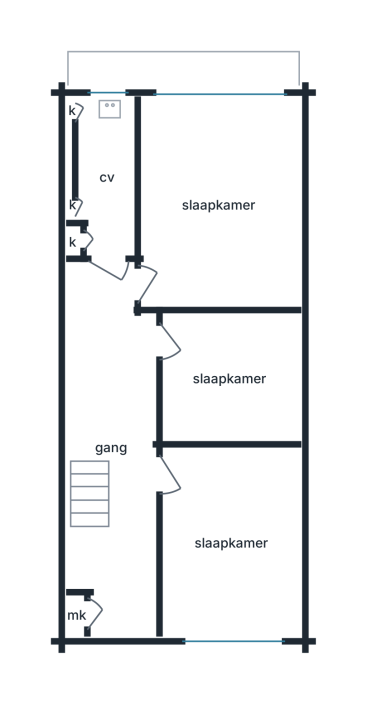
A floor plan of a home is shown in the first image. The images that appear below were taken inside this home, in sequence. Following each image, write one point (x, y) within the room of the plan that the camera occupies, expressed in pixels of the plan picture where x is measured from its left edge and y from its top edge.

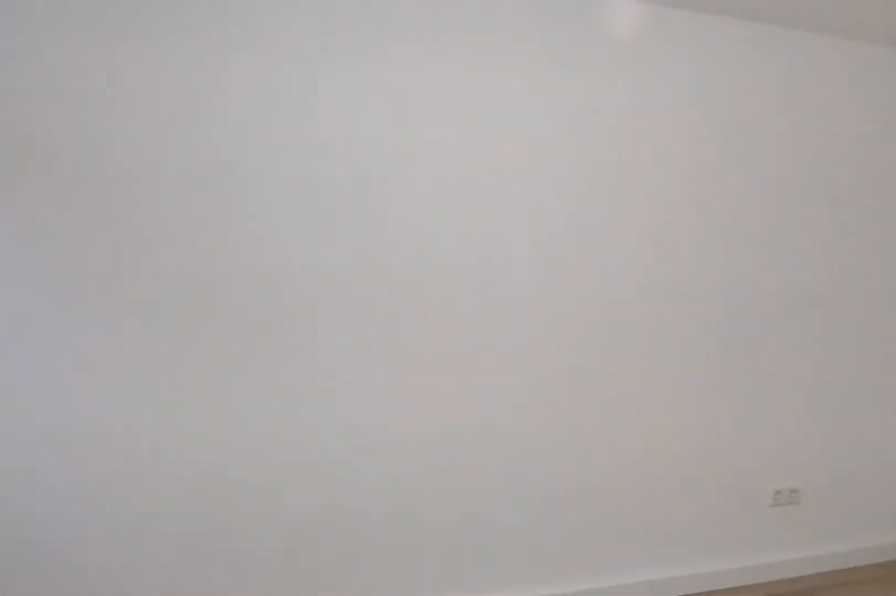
(179, 174)
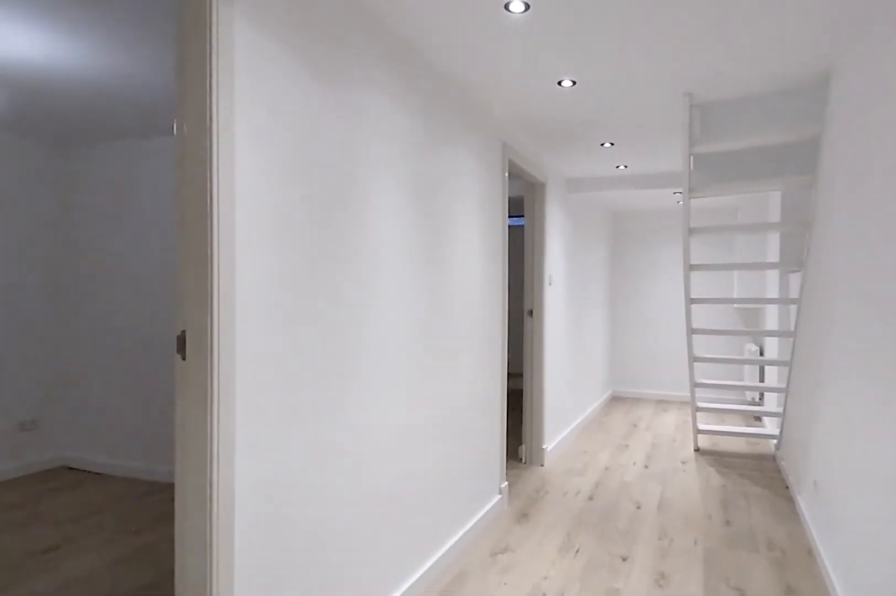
(113, 442)
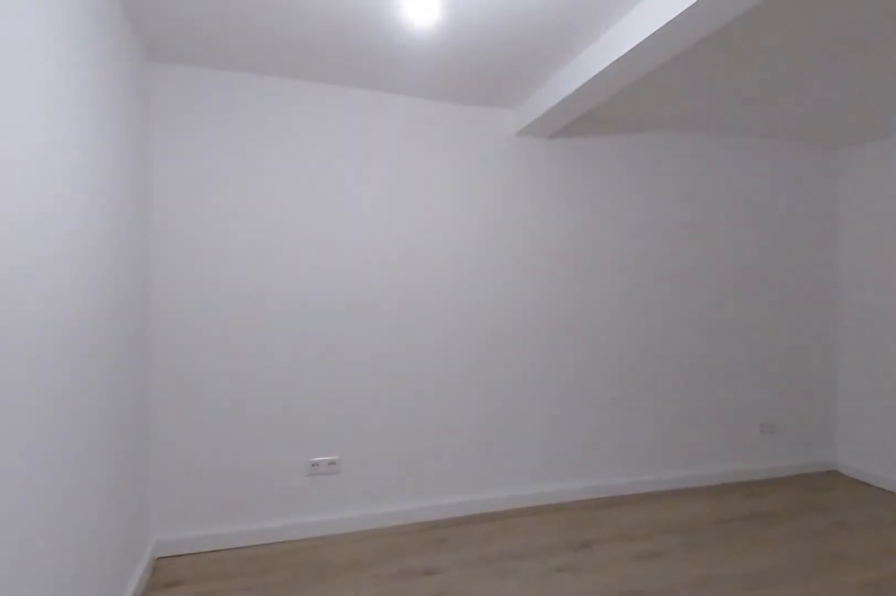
(228, 631)
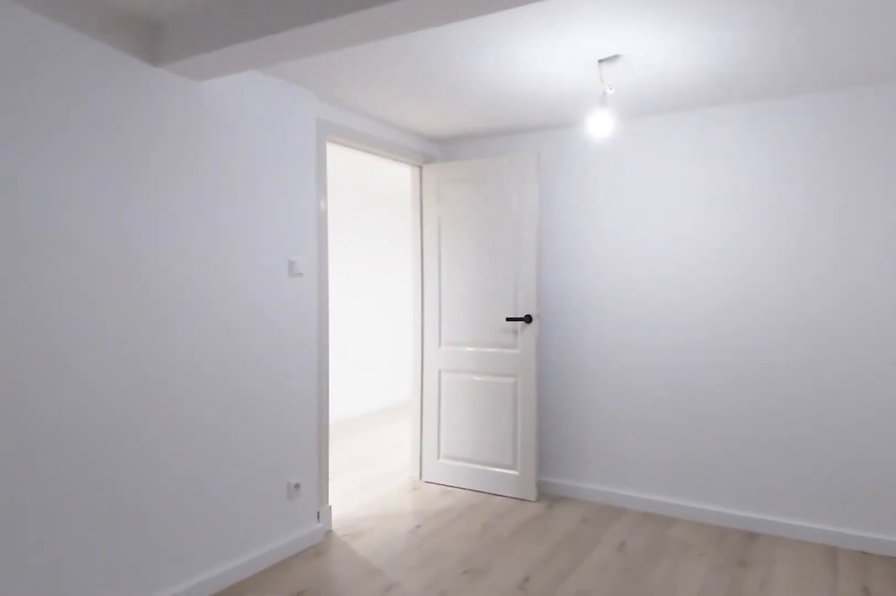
(228, 631)
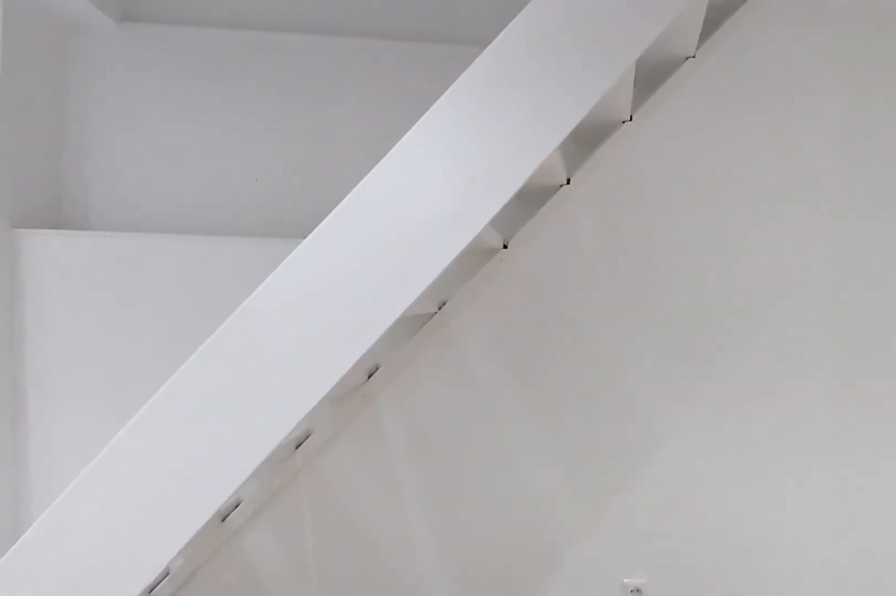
(113, 442)
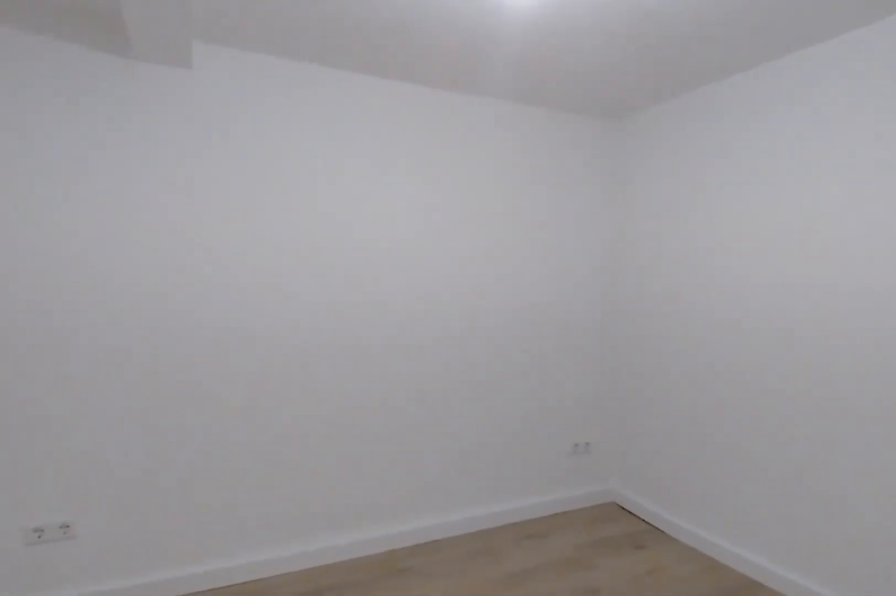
(229, 379)
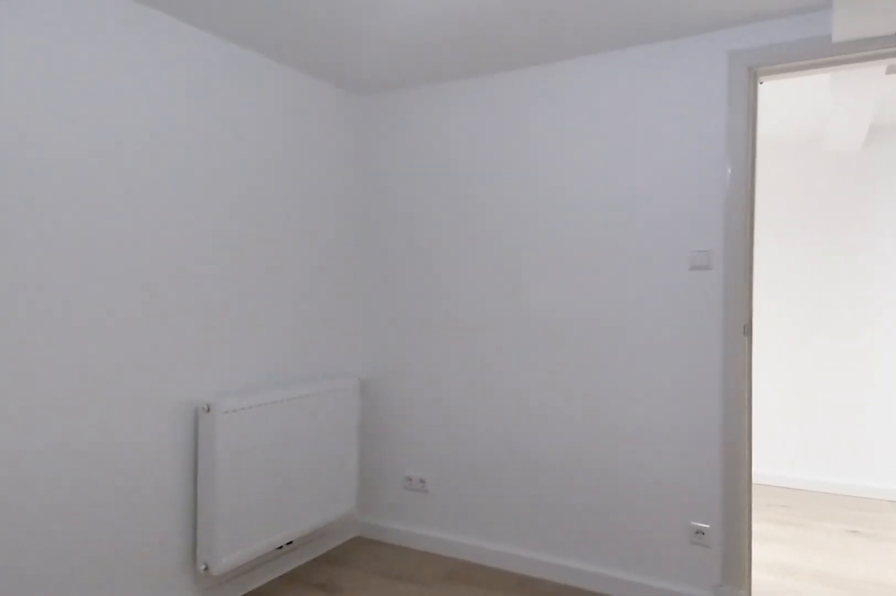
(229, 379)
